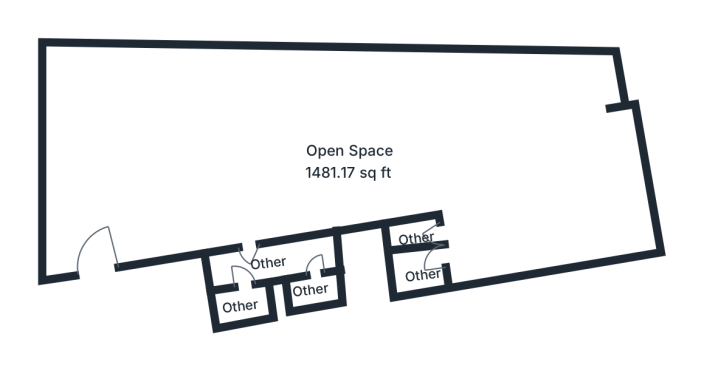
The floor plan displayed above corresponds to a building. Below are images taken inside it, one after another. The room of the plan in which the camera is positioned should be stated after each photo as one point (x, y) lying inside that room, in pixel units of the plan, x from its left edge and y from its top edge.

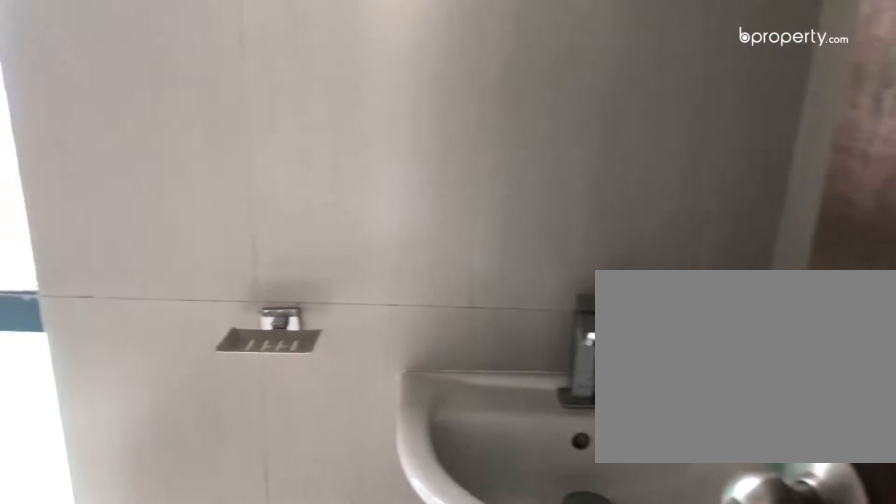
(241, 301)
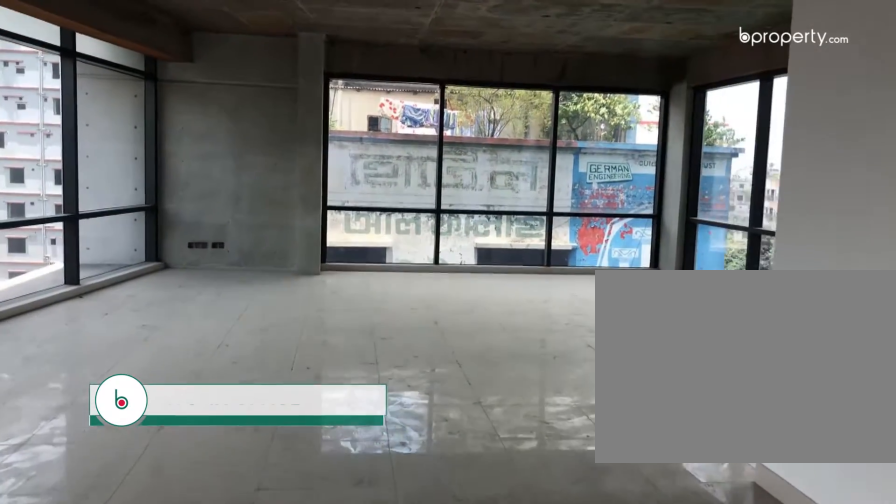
(391, 124)
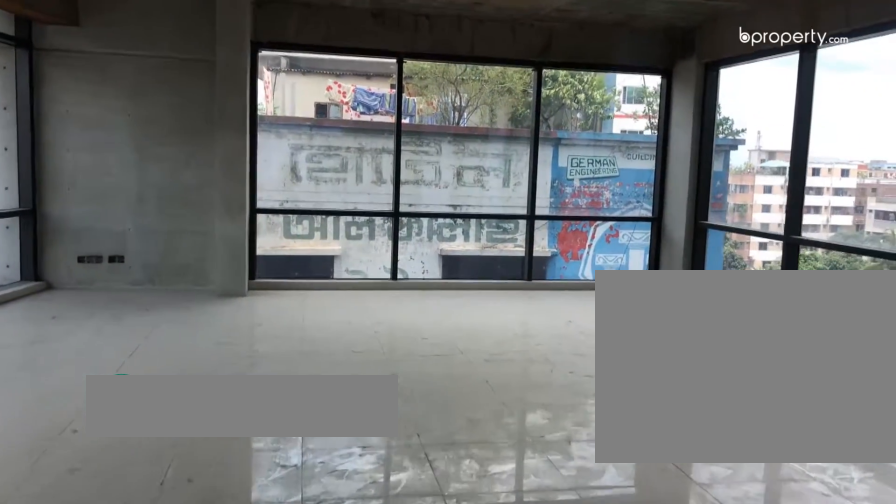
(391, 124)
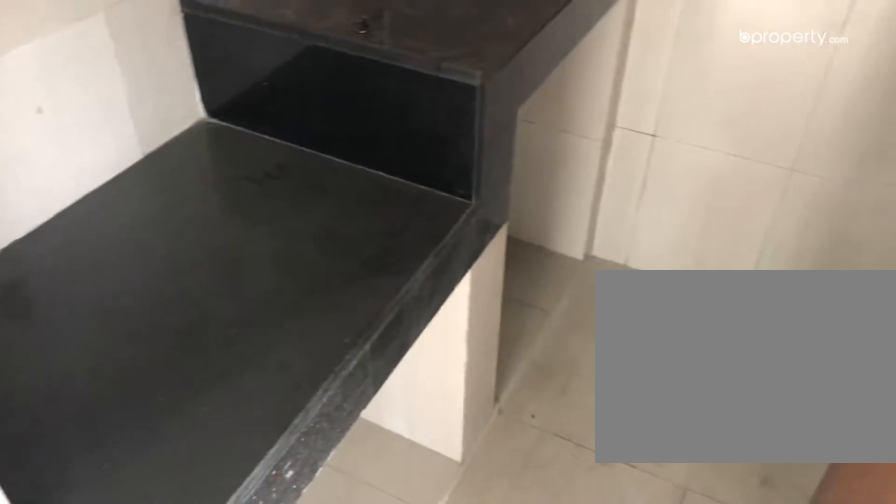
(408, 231)
